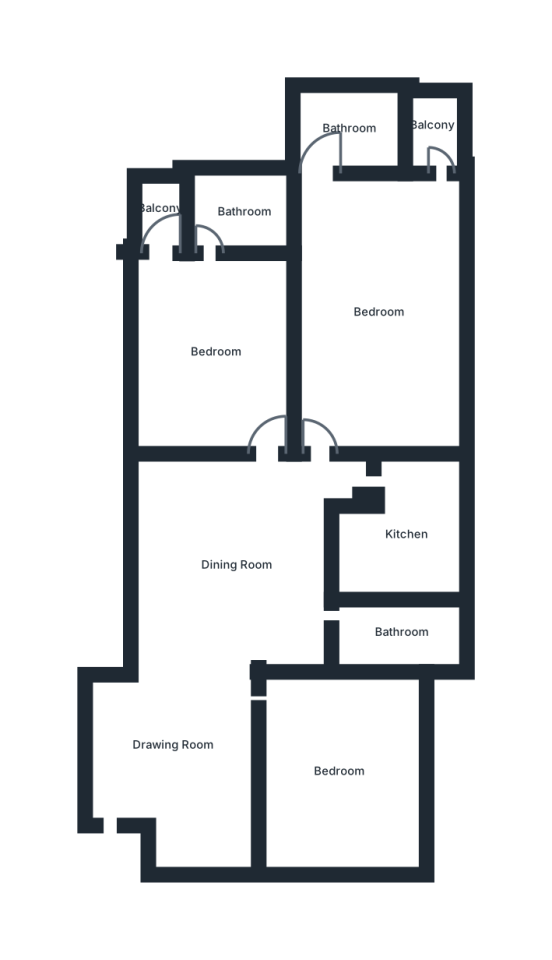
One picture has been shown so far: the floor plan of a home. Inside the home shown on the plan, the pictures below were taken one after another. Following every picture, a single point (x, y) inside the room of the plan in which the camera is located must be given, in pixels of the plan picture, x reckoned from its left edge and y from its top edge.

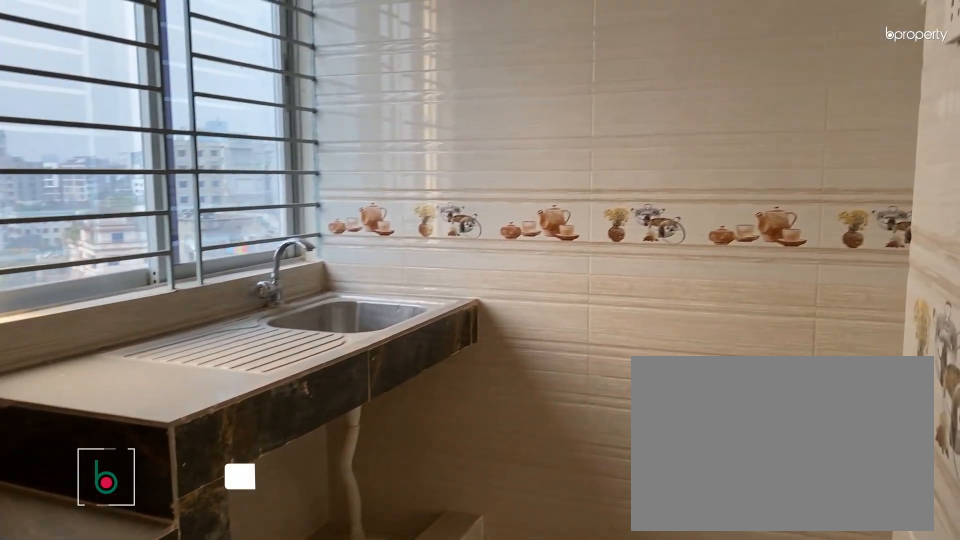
(406, 536)
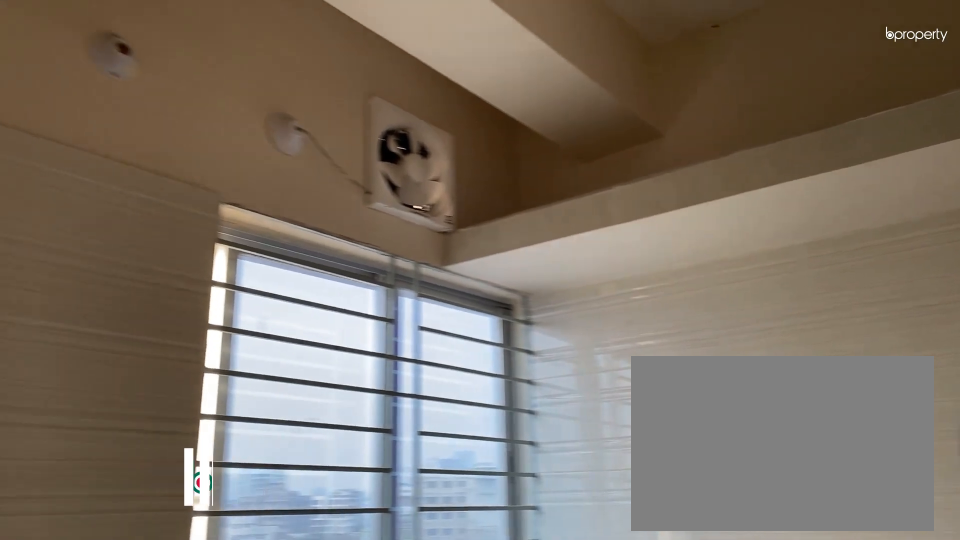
(406, 536)
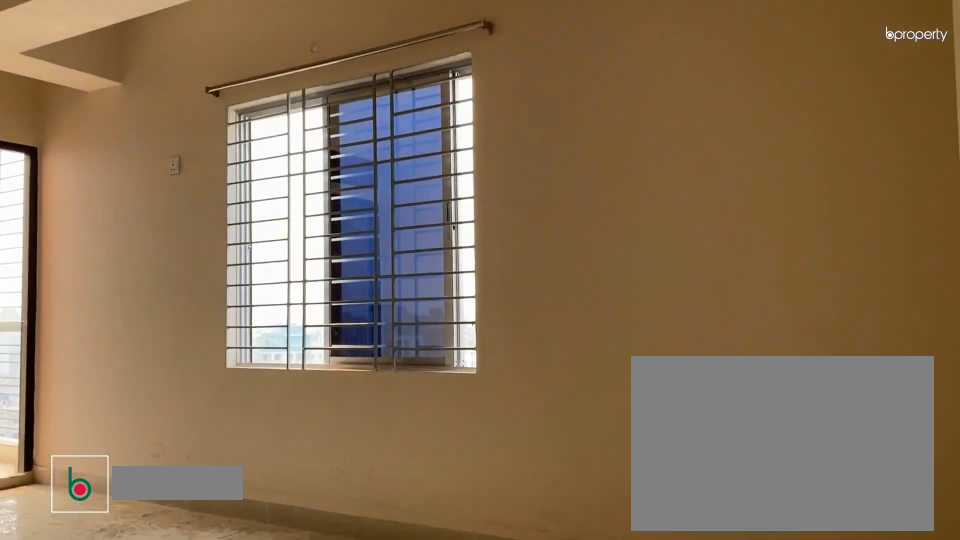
(381, 312)
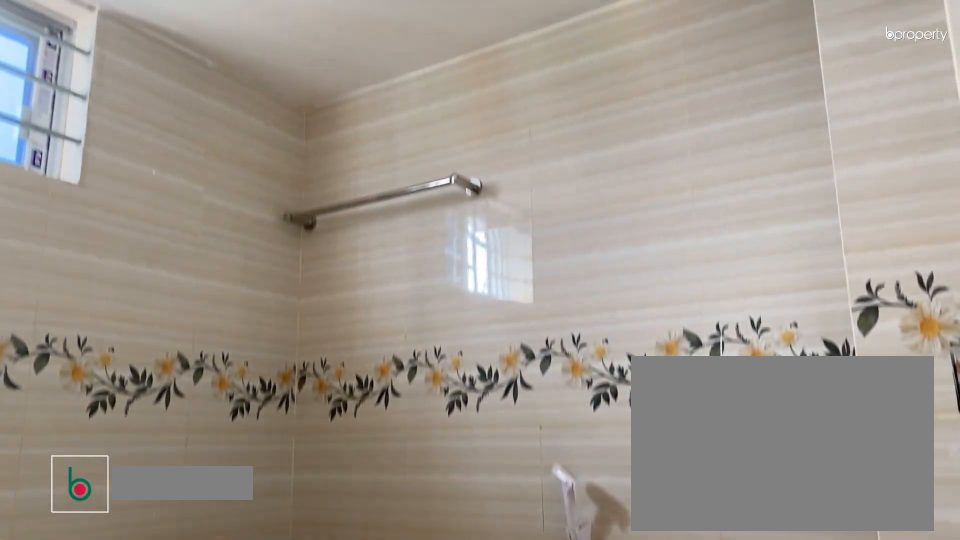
(352, 130)
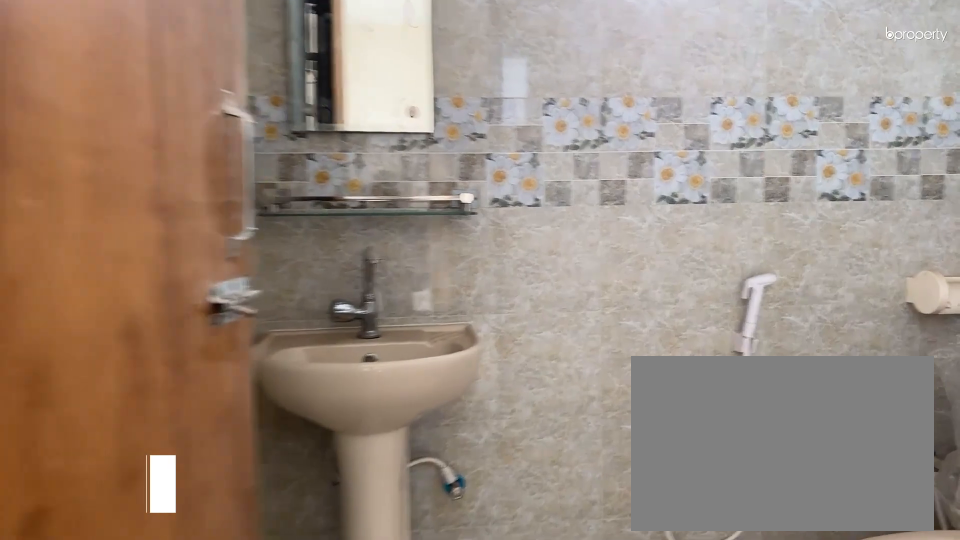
(247, 210)
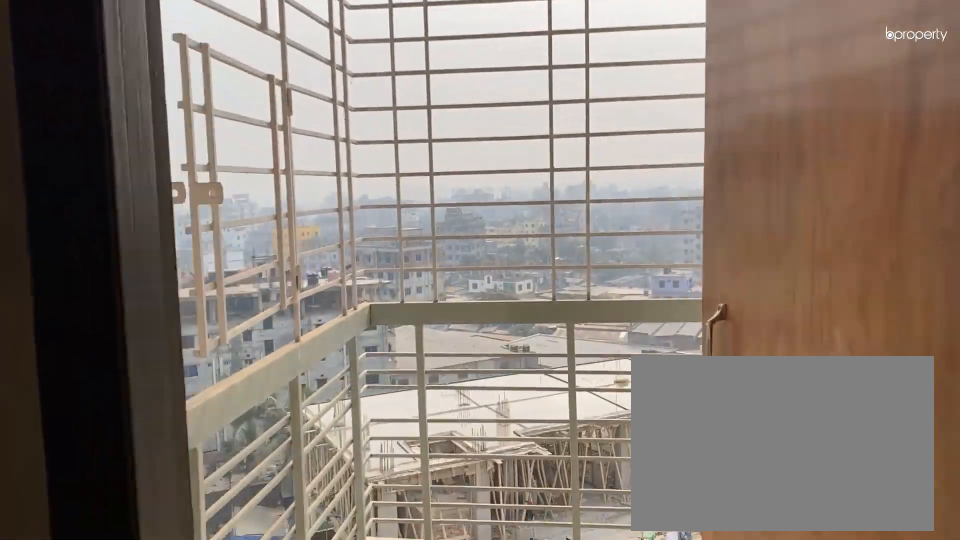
(164, 246)
